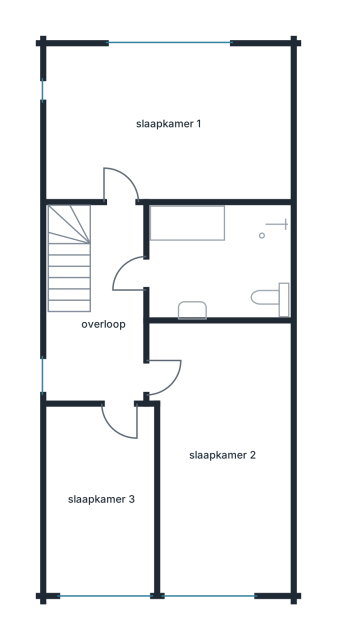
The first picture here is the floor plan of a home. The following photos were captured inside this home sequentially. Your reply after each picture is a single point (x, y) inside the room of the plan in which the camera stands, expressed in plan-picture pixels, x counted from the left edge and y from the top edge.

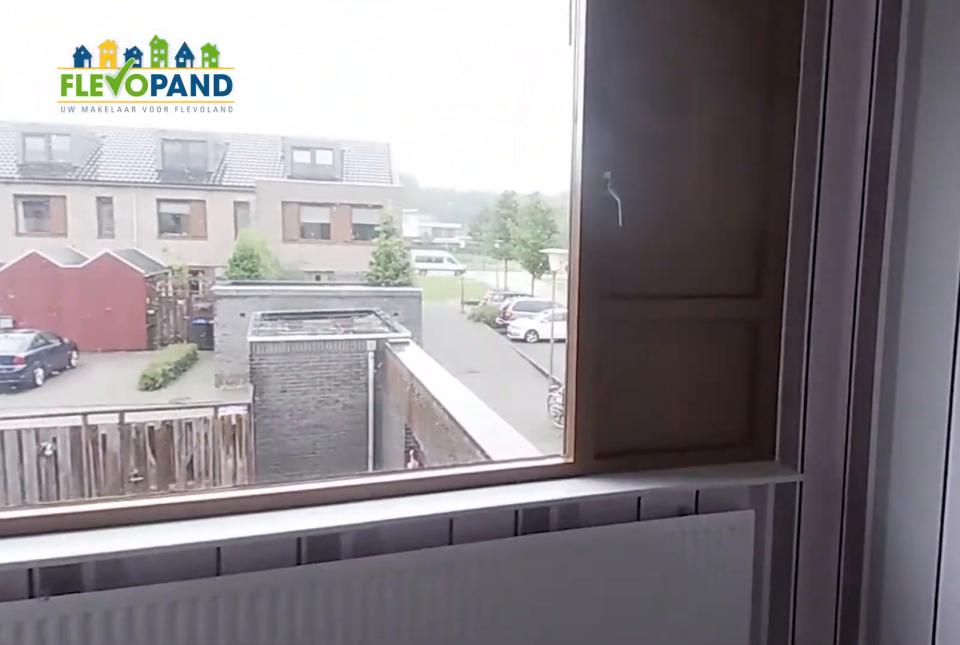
(101, 498)
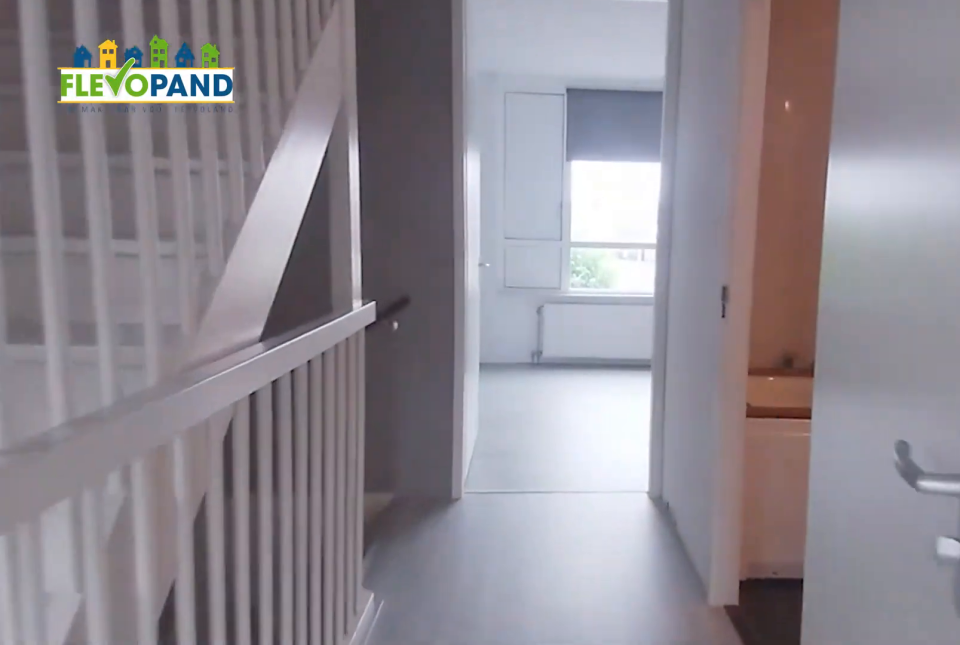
(105, 317)
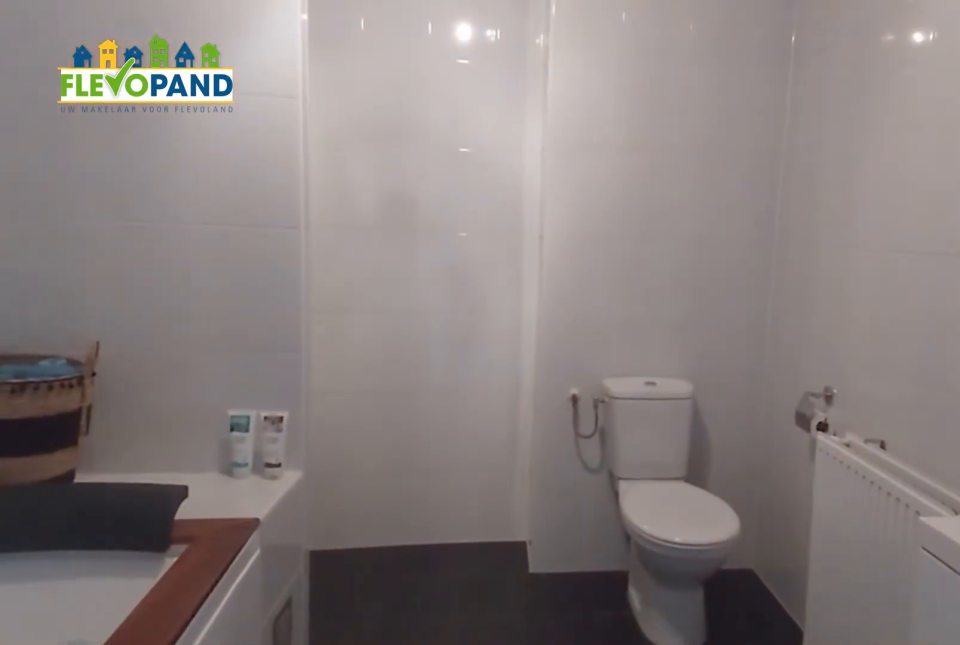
(187, 224)
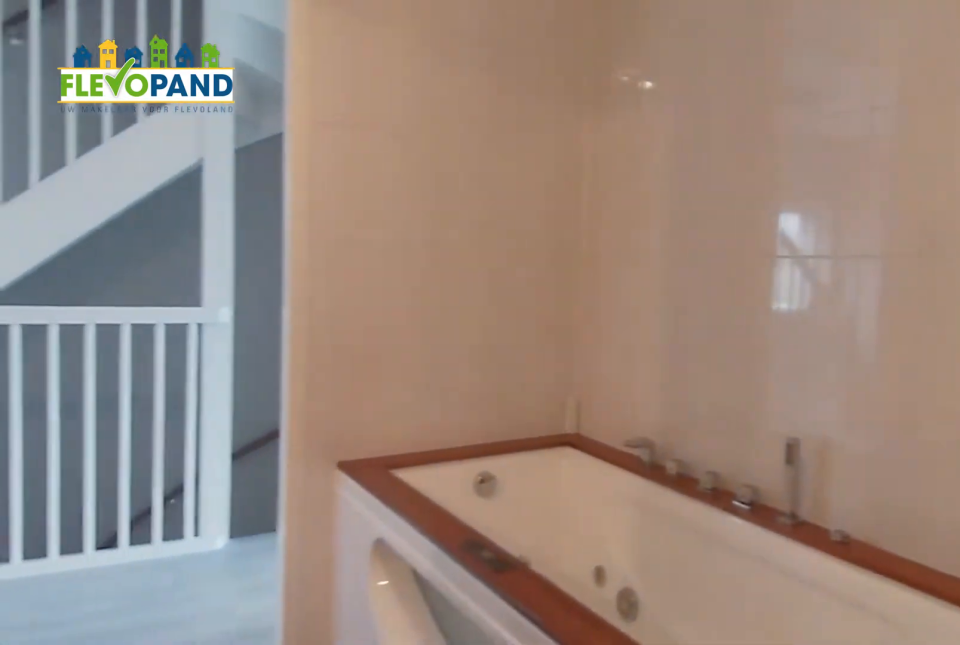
(187, 224)
